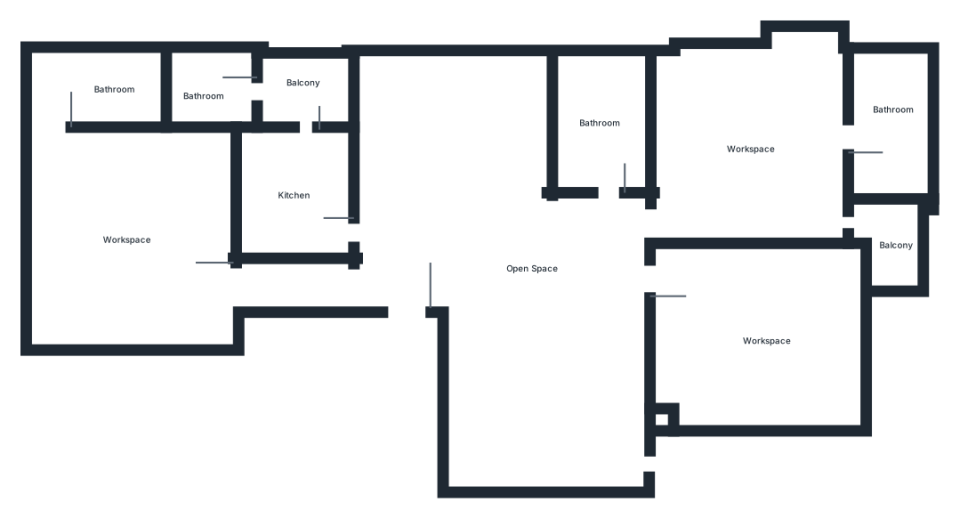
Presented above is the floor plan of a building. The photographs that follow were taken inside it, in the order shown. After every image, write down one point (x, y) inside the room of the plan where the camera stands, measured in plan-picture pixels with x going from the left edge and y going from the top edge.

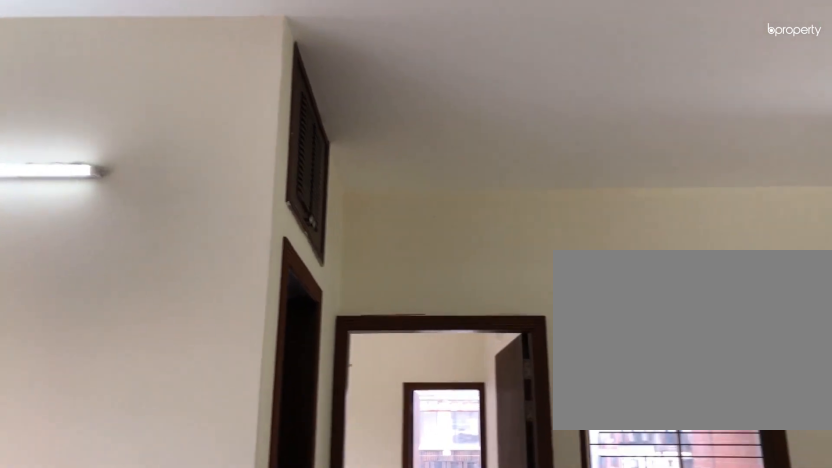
(570, 341)
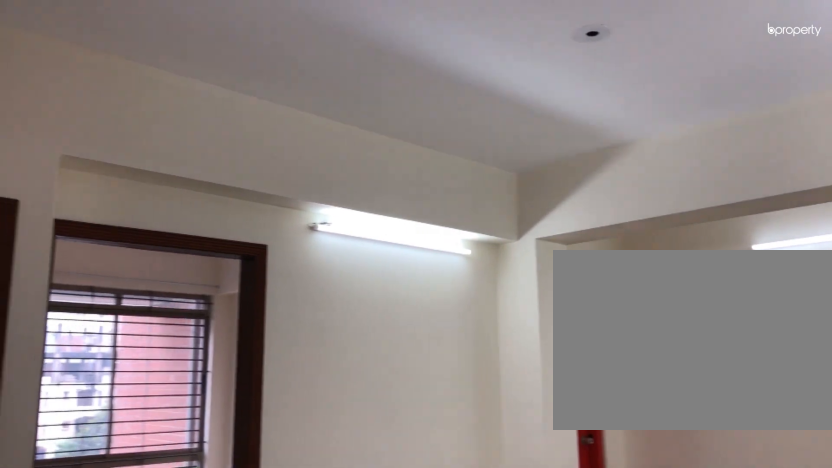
(550, 352)
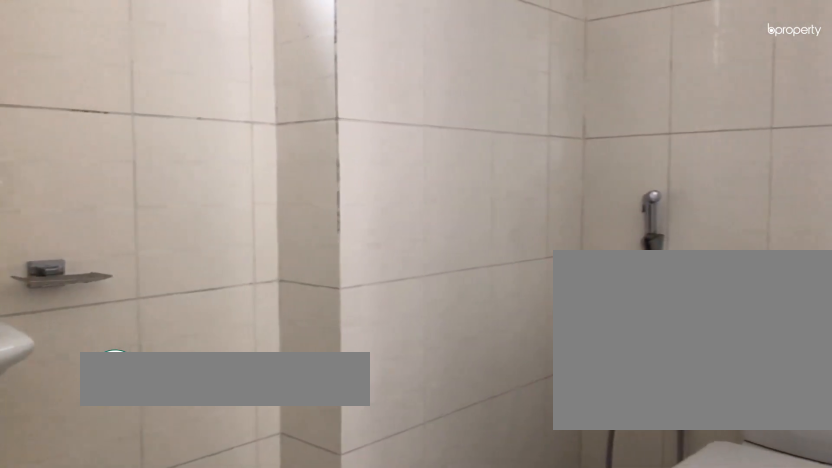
(99, 86)
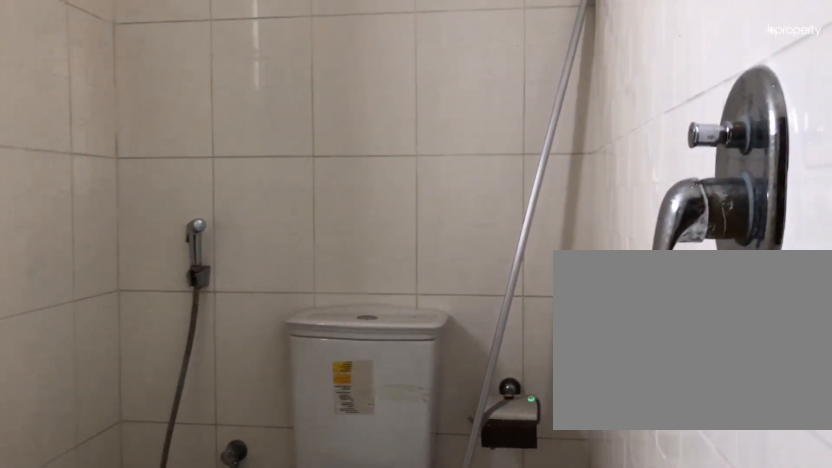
(99, 86)
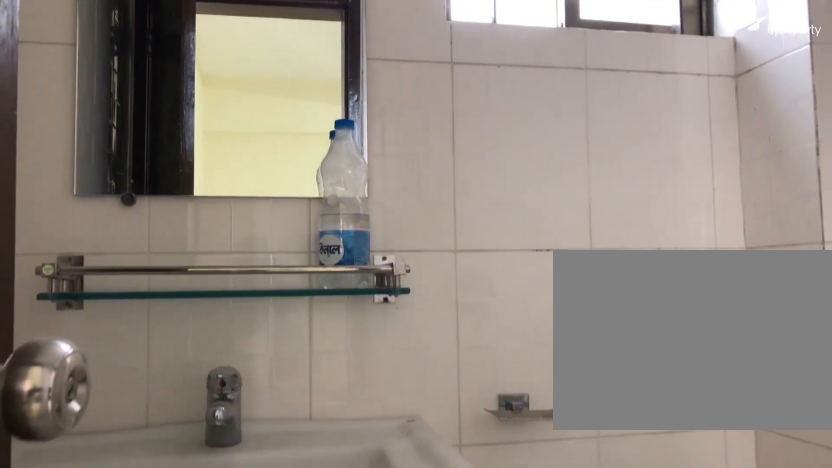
(99, 86)
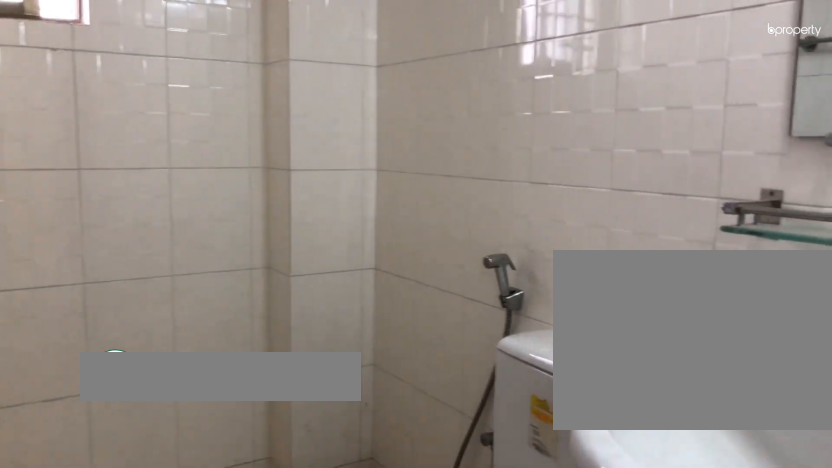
(604, 138)
